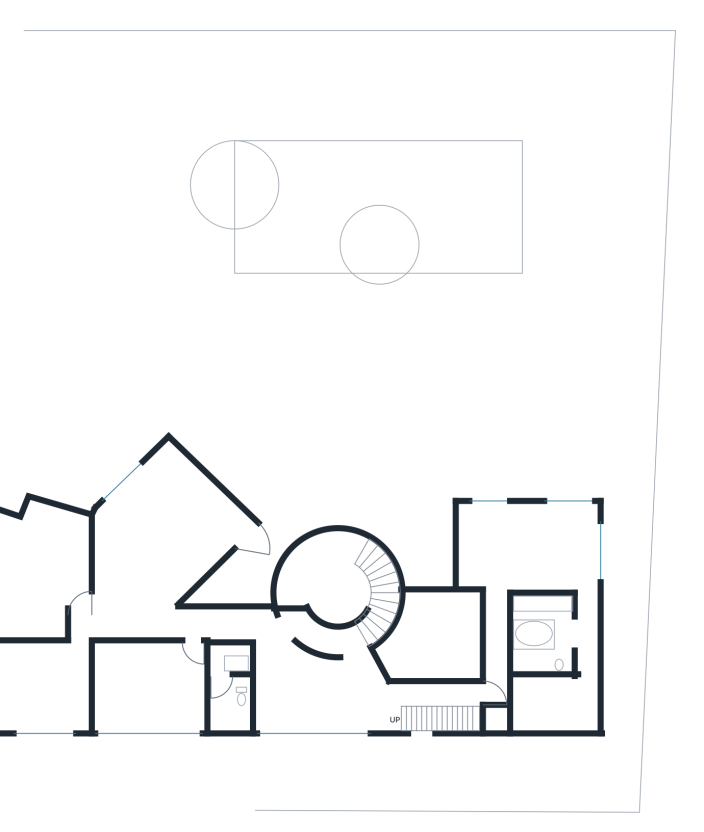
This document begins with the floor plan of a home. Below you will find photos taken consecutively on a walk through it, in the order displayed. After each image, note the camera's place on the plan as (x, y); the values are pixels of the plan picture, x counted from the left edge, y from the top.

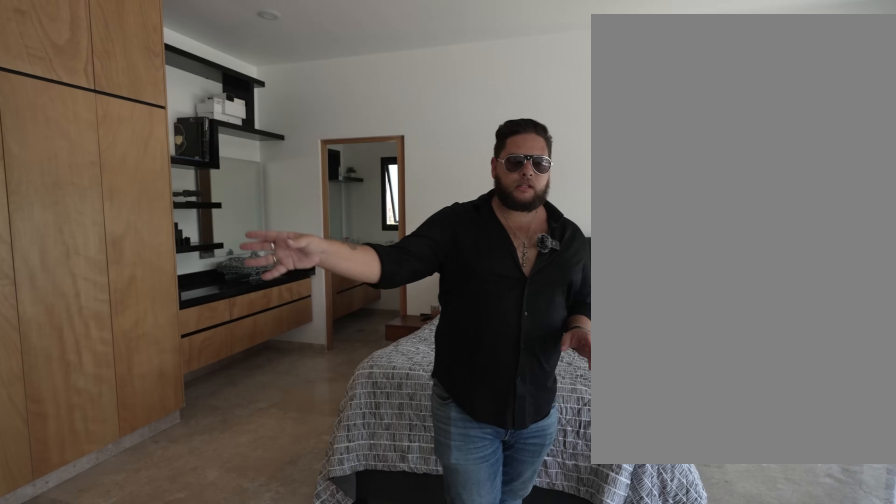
(65, 584)
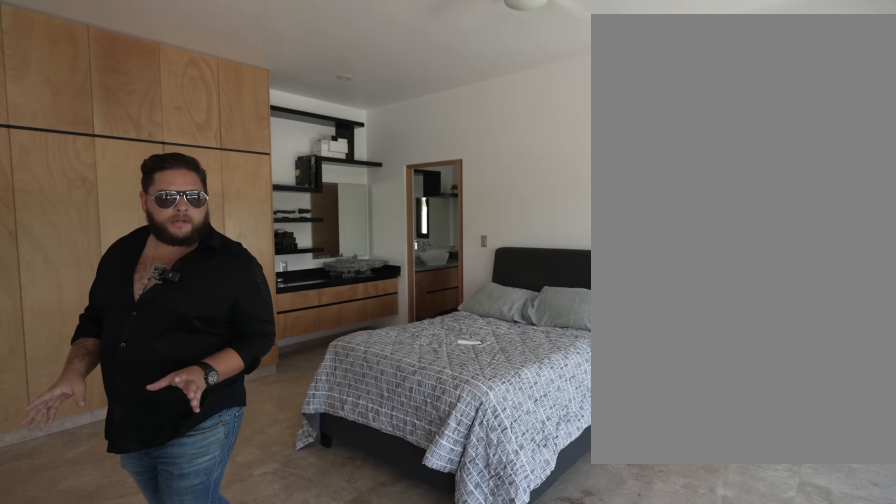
(54, 564)
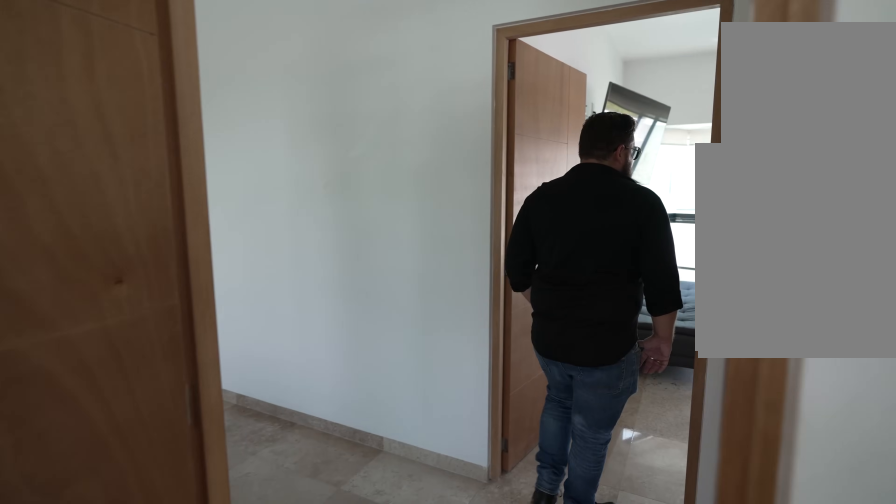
(63, 592)
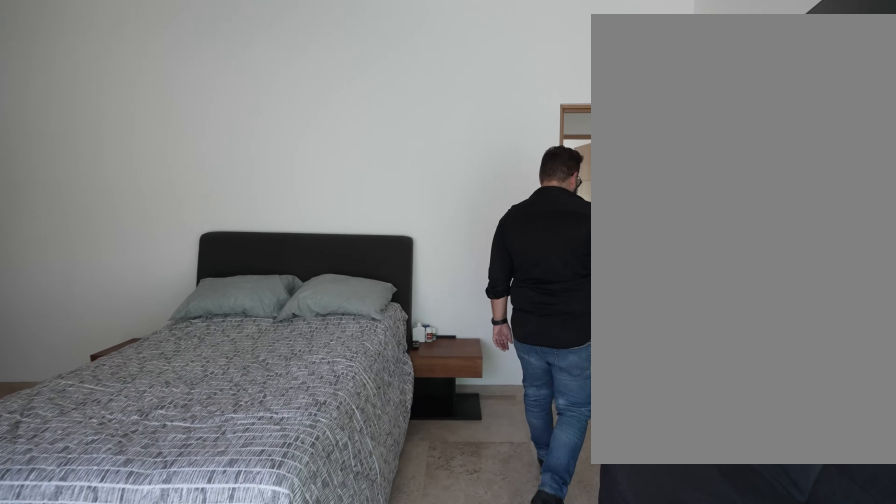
(53, 692)
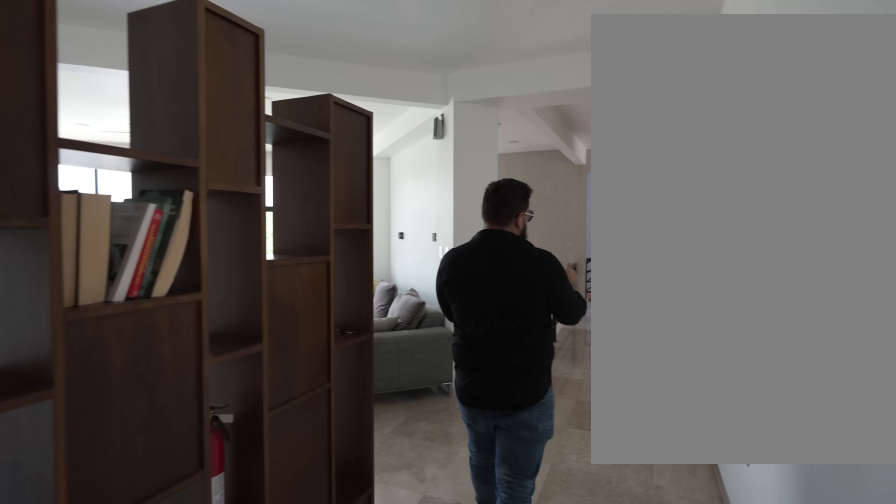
(116, 622)
